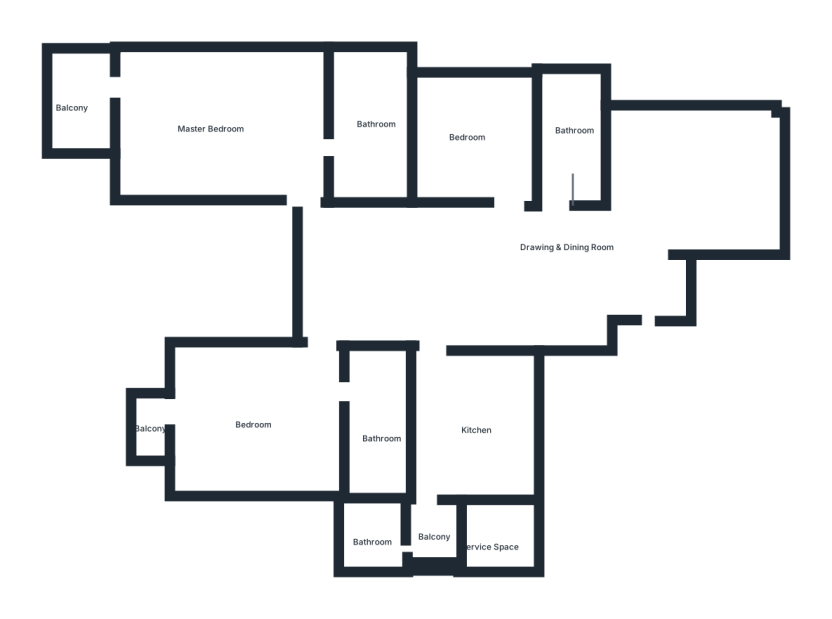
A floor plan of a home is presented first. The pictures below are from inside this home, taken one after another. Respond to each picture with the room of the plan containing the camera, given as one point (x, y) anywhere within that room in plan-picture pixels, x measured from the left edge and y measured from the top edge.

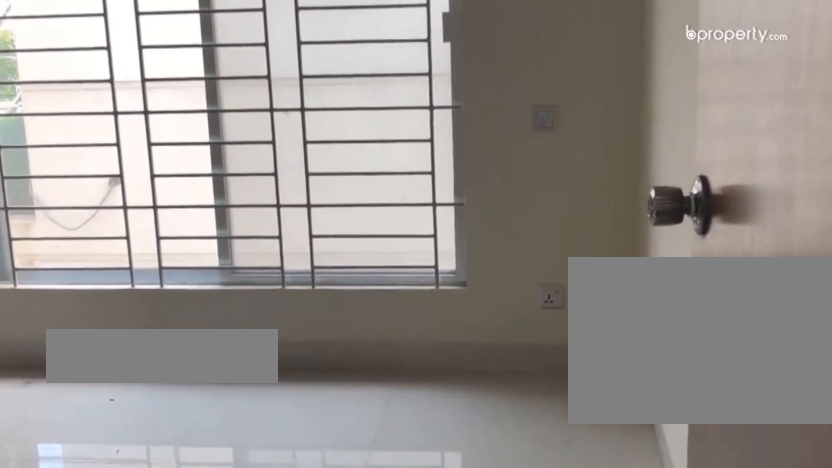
(485, 143)
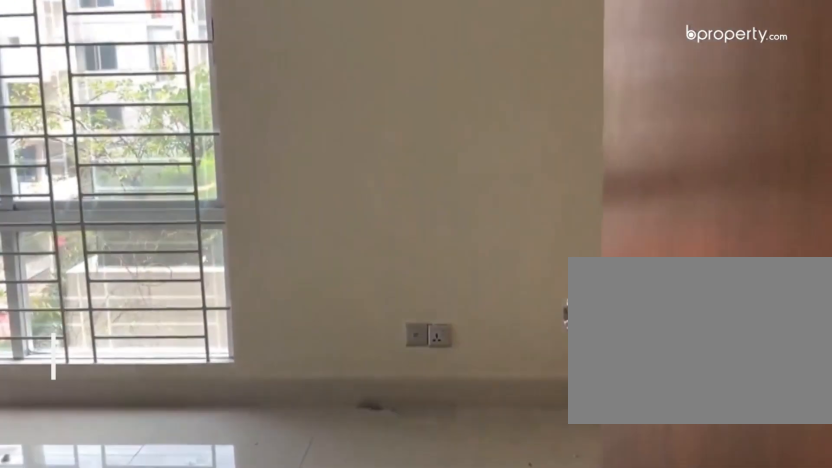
(225, 127)
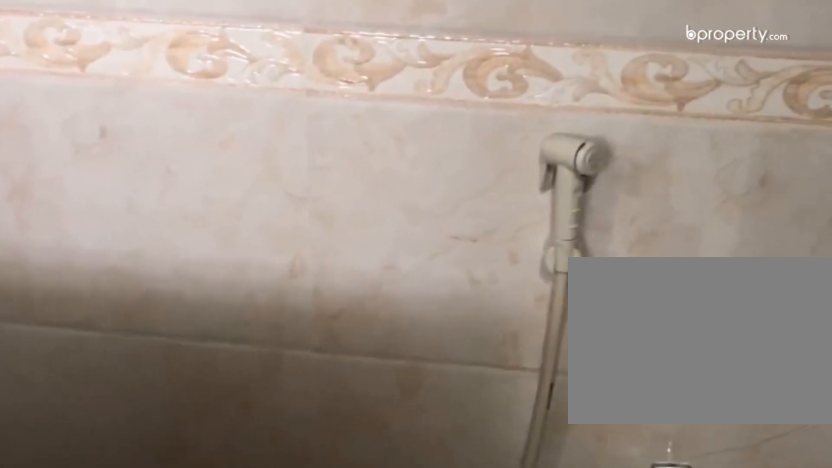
(374, 131)
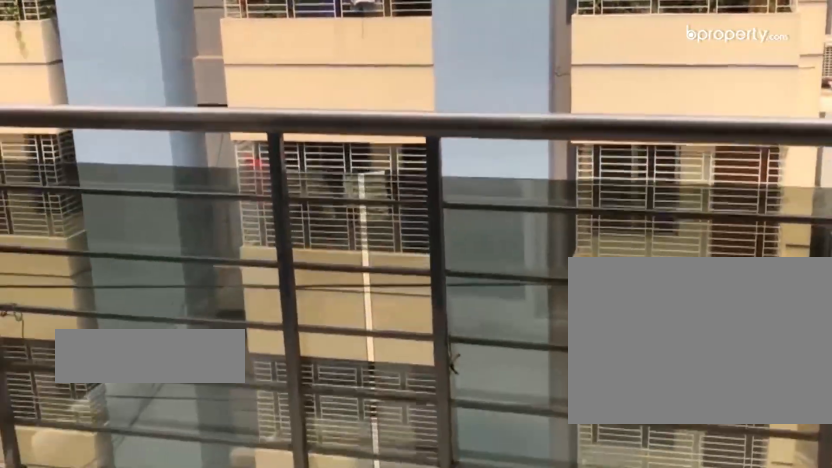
(88, 98)
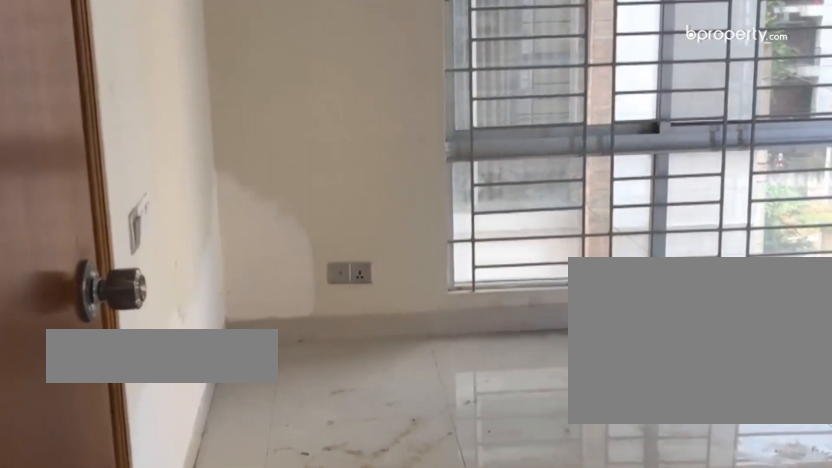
(275, 427)
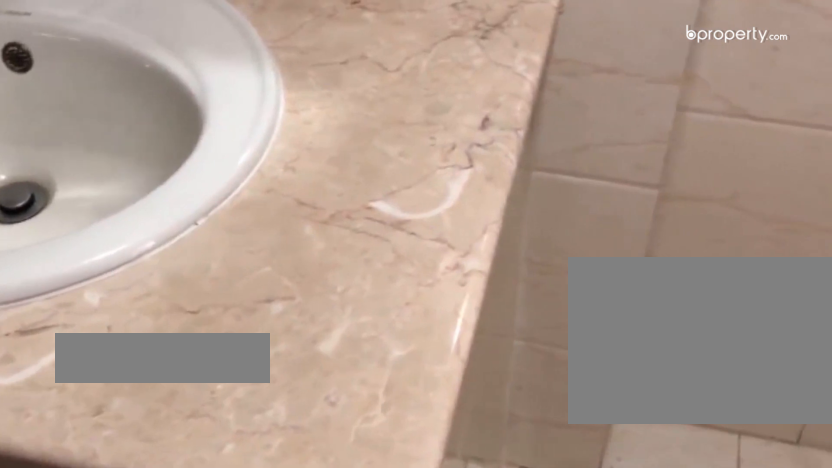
(376, 410)
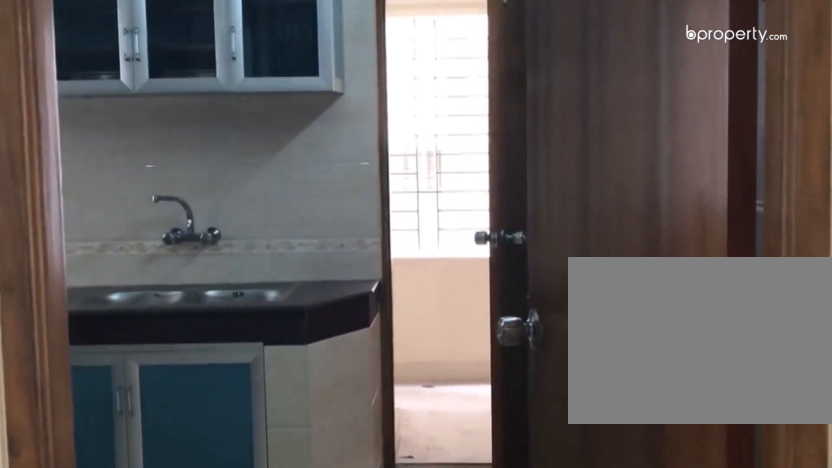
(471, 423)
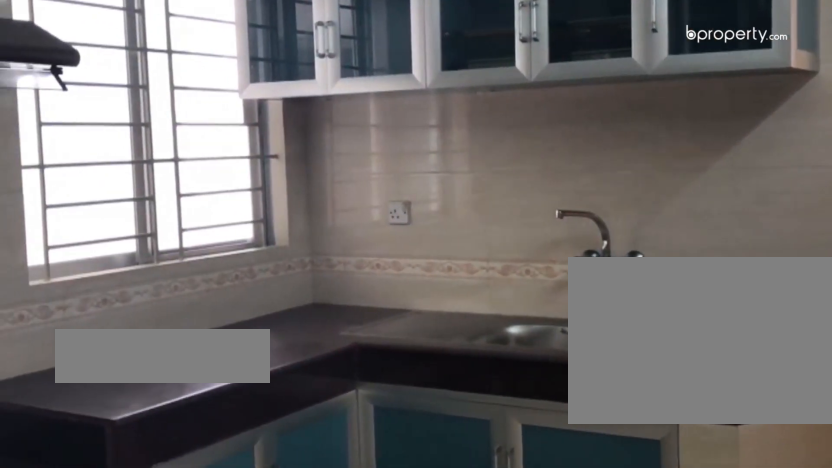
(471, 423)
